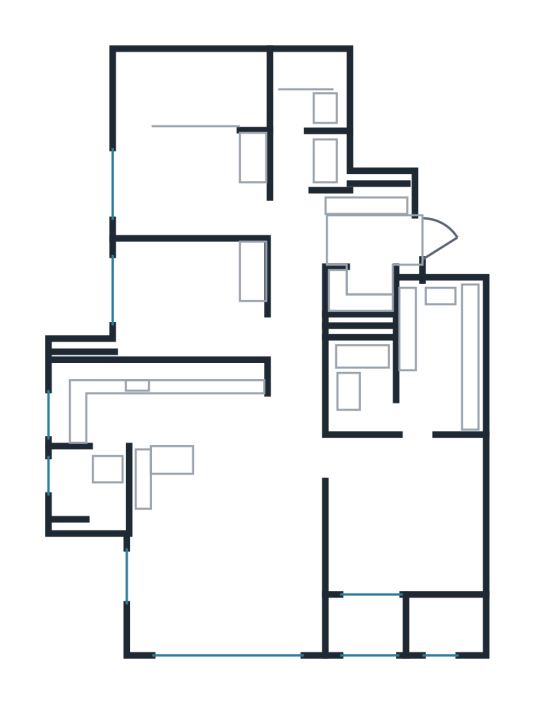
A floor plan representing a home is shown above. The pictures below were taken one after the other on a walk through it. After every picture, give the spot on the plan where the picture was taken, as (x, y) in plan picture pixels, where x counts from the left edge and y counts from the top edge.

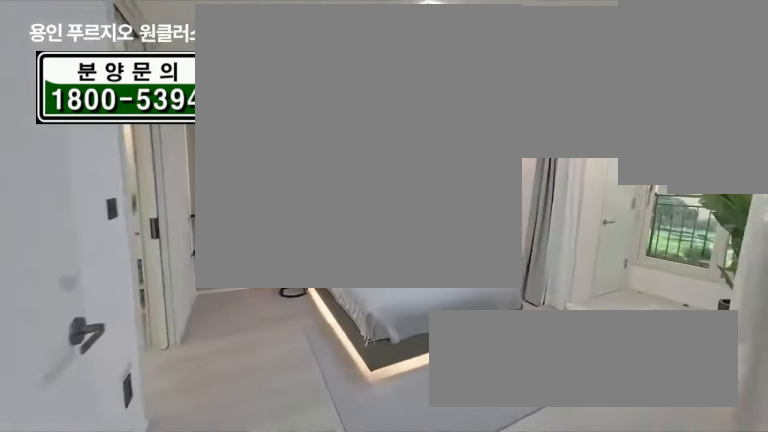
(404, 540)
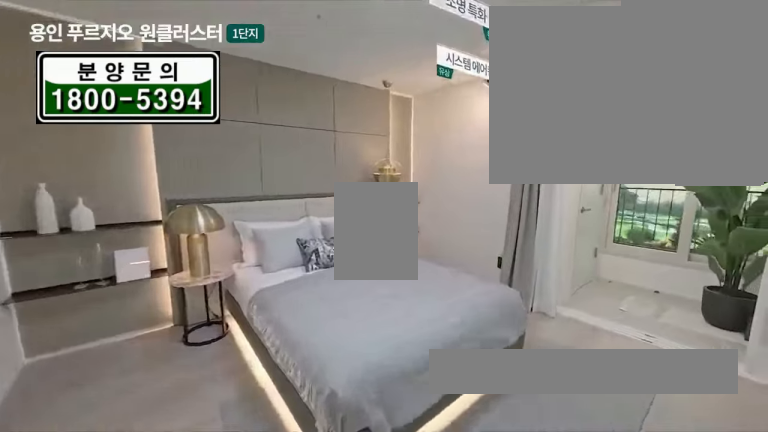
(404, 529)
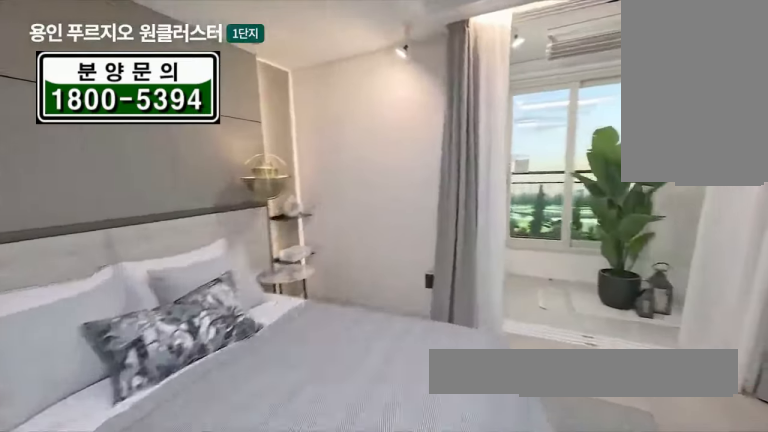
(406, 535)
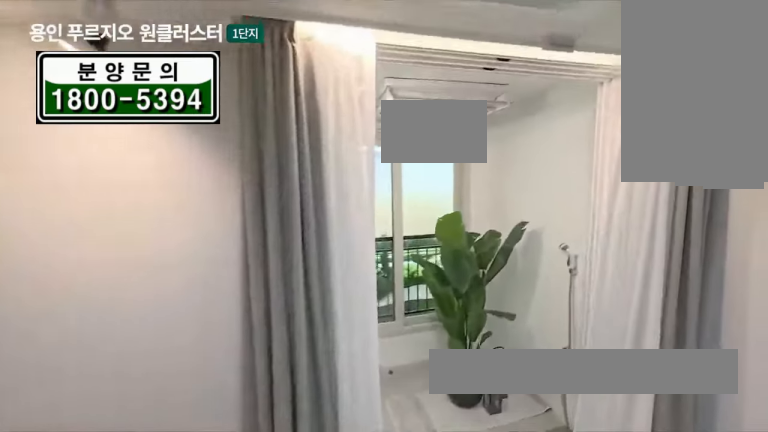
(406, 529)
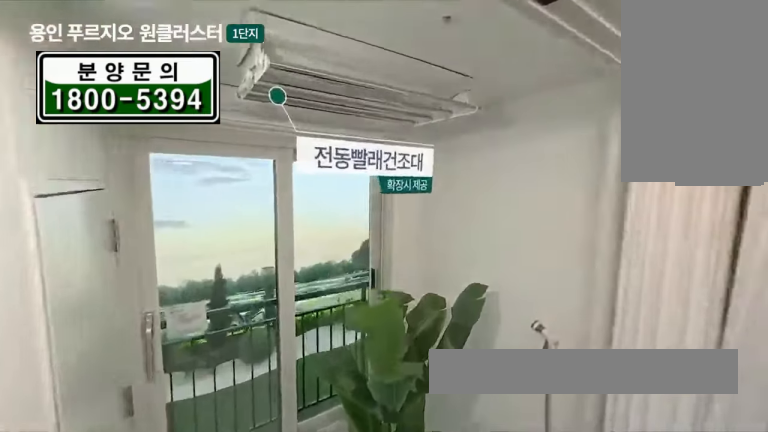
(406, 527)
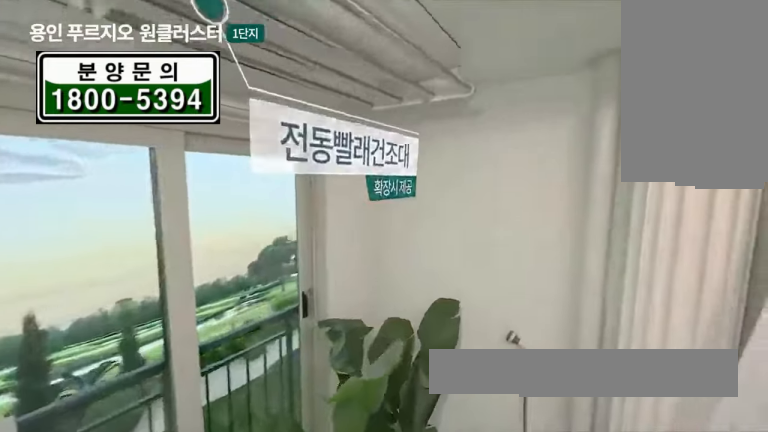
(407, 532)
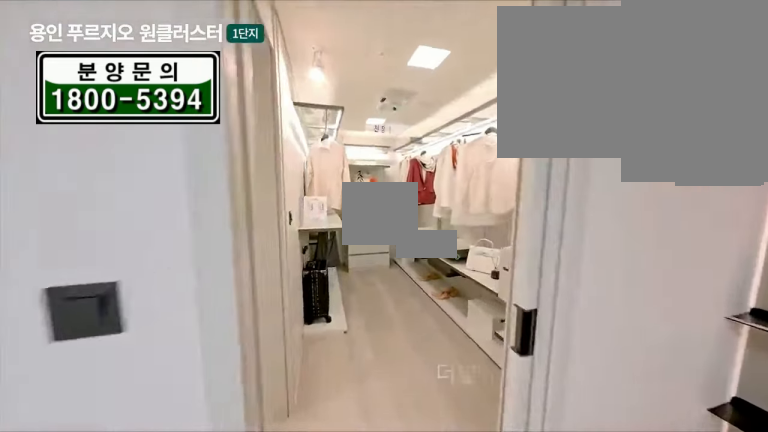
(438, 392)
